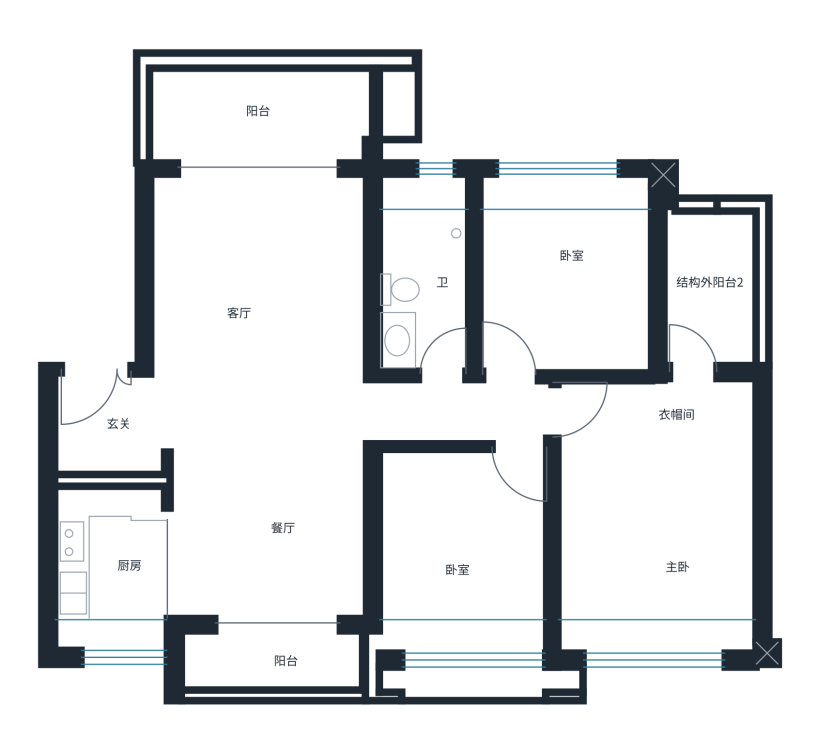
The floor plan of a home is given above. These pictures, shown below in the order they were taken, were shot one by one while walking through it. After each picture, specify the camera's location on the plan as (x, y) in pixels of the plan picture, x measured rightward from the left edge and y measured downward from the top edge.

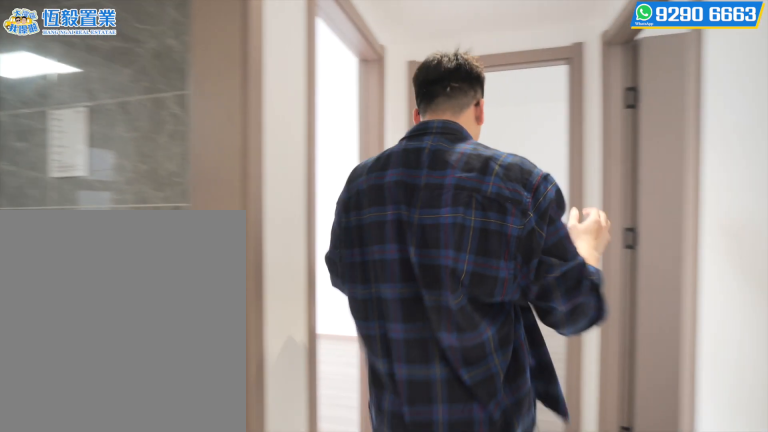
(465, 412)
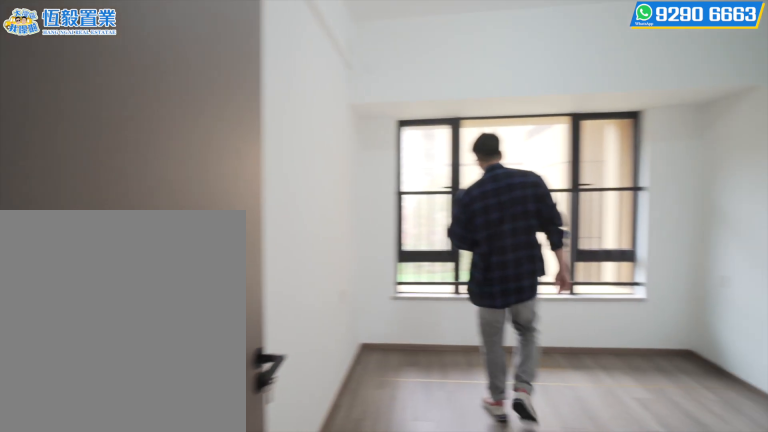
(474, 551)
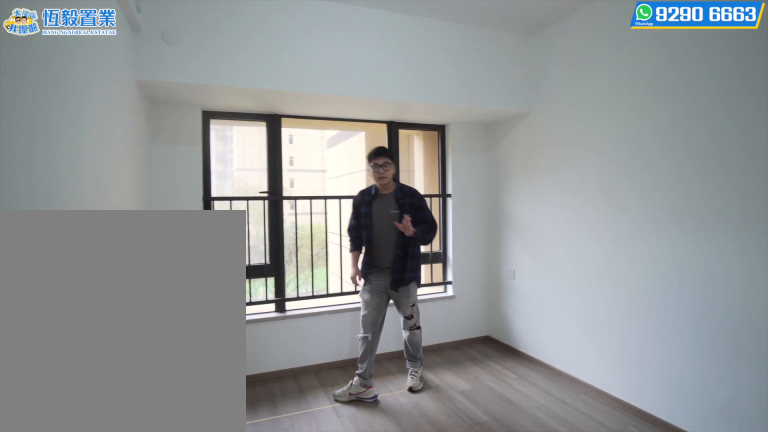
(447, 602)
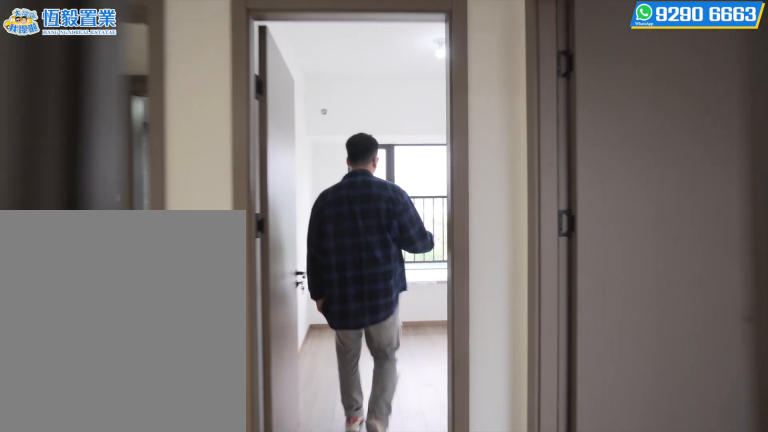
(514, 355)
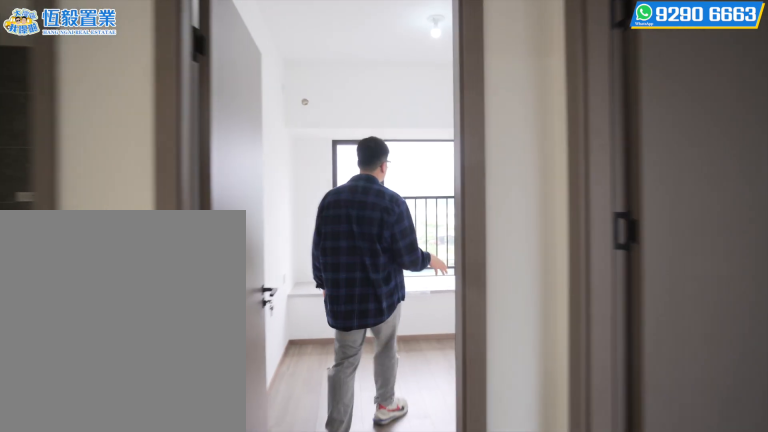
(513, 330)
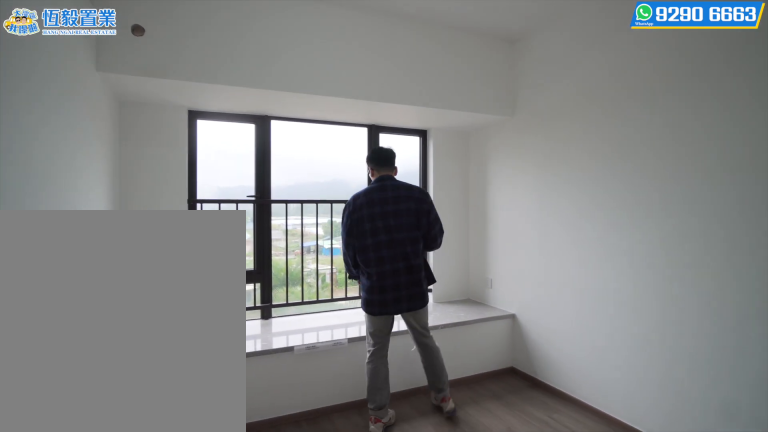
(556, 236)
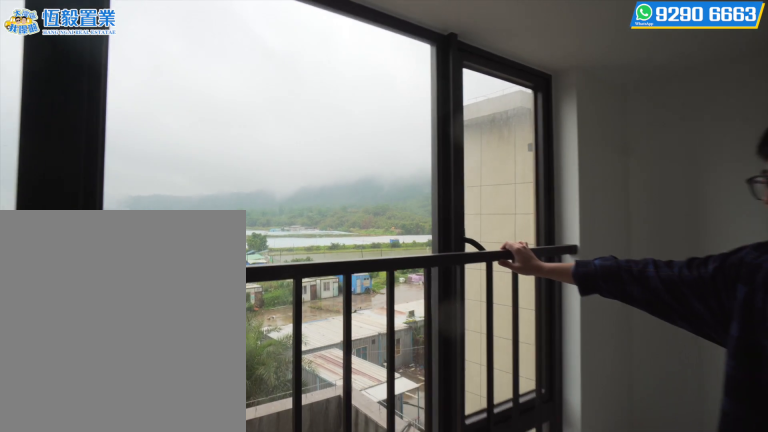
(602, 237)
